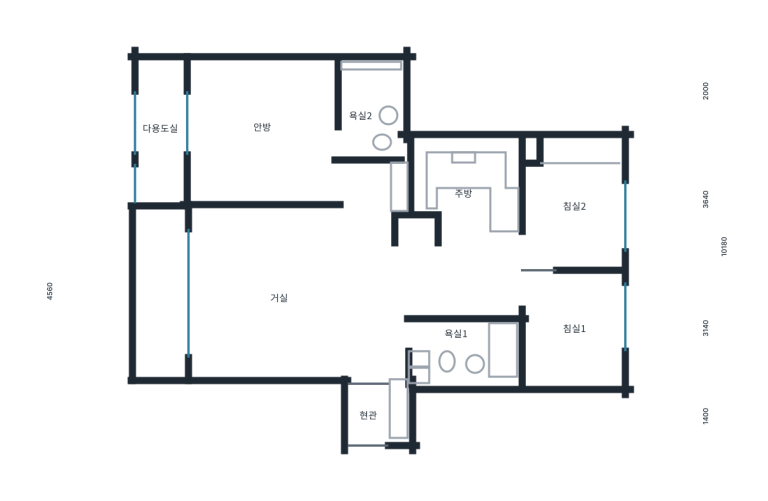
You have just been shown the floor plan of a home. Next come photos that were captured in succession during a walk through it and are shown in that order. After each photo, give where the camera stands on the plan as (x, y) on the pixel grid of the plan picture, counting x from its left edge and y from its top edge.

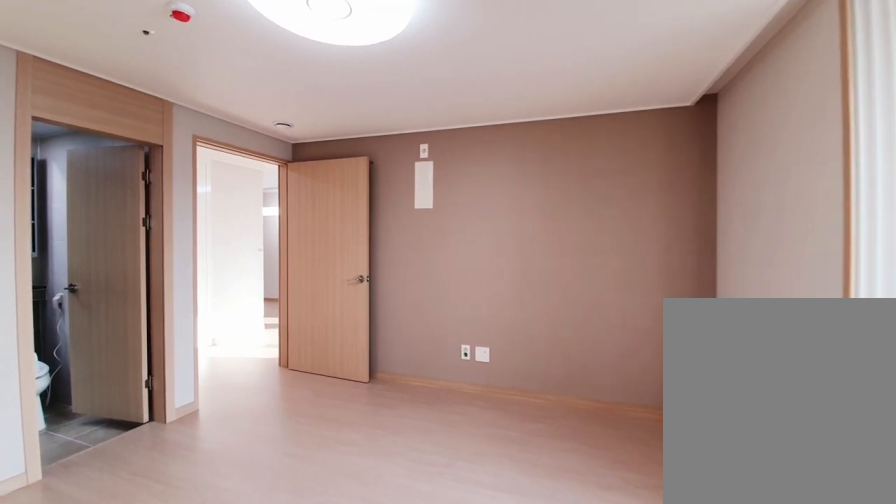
(252, 160)
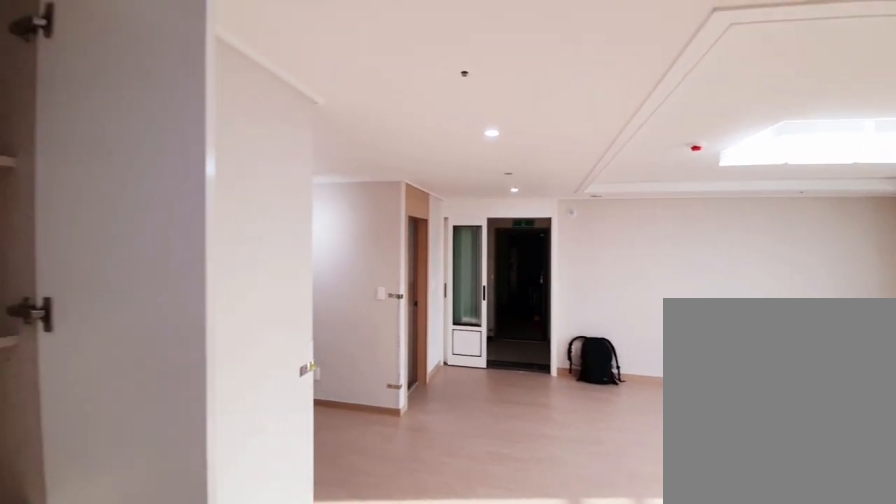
(361, 198)
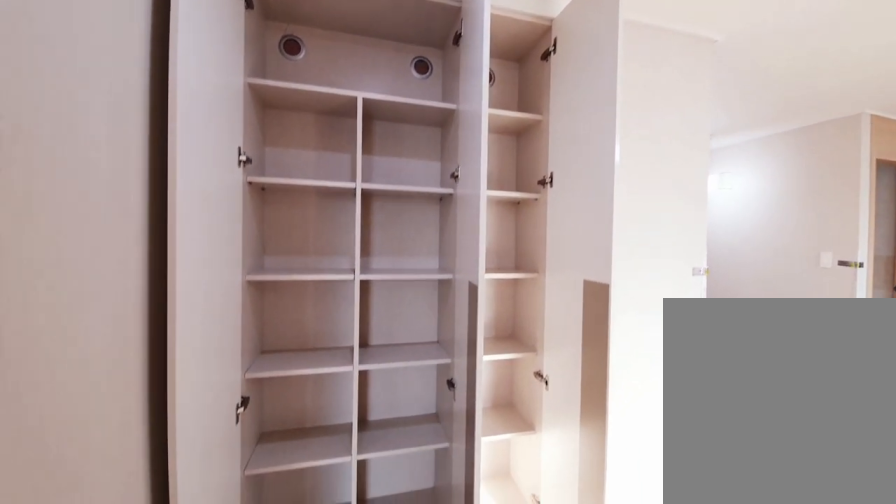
(364, 198)
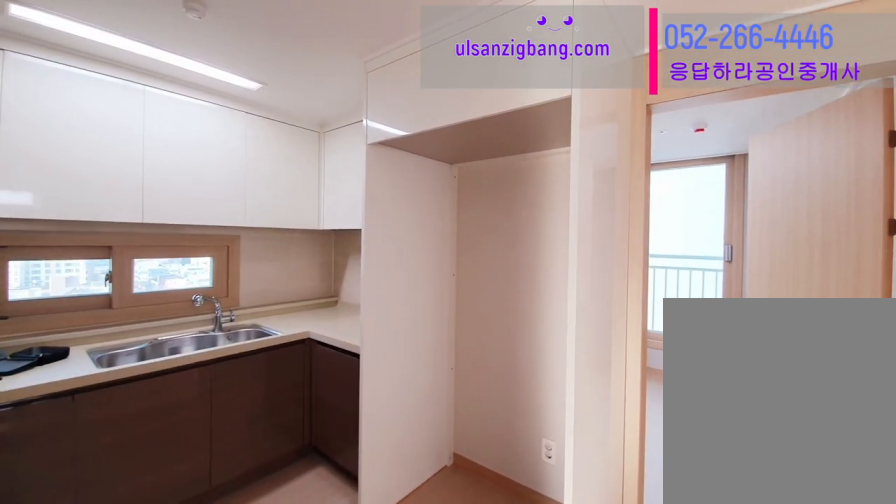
(468, 203)
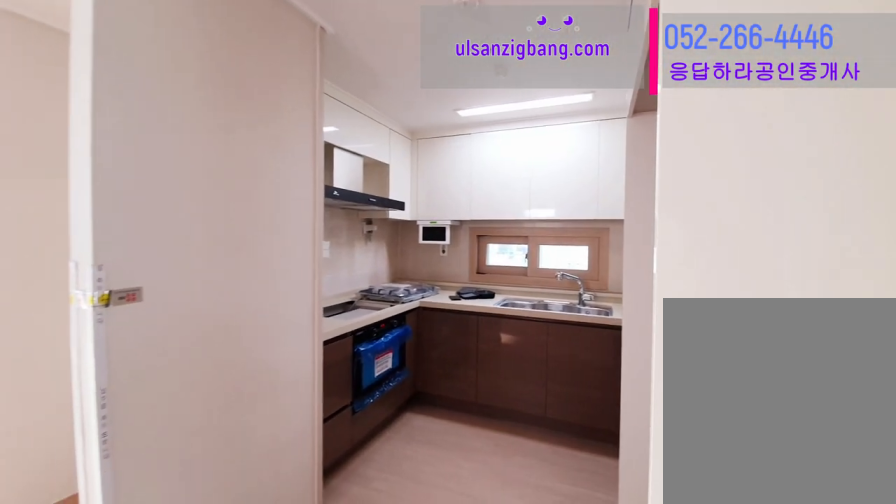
(470, 202)
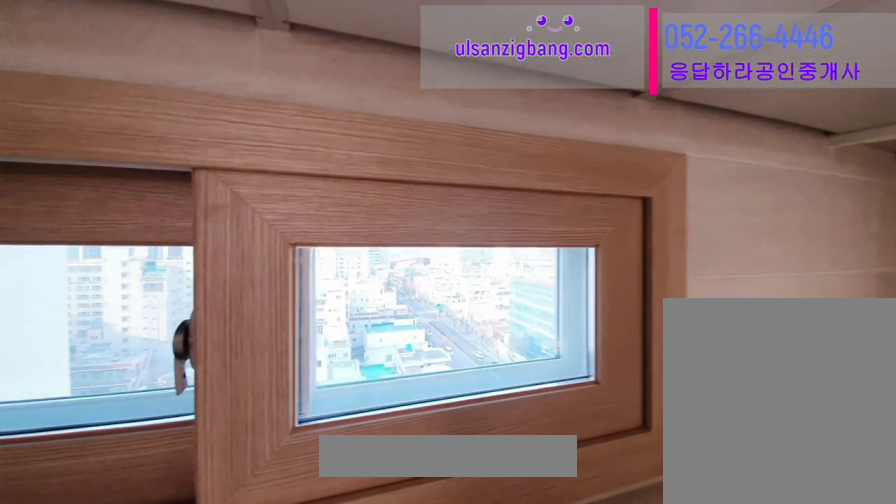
(469, 202)
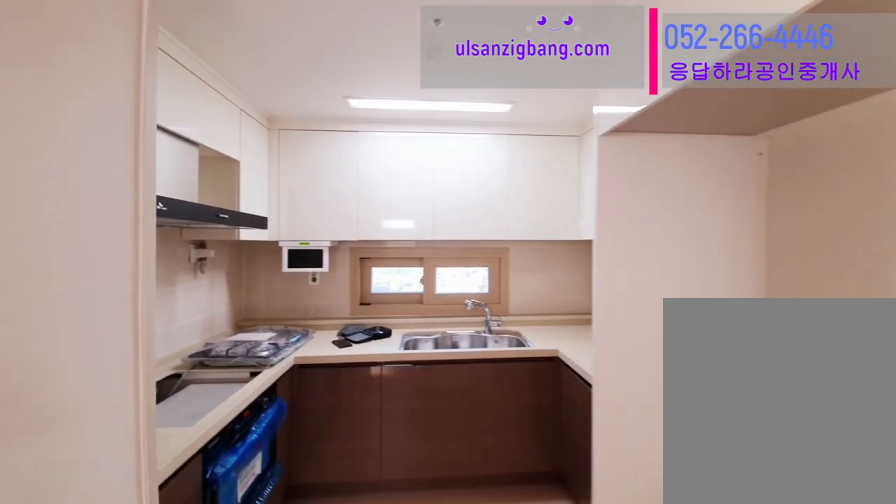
(468, 202)
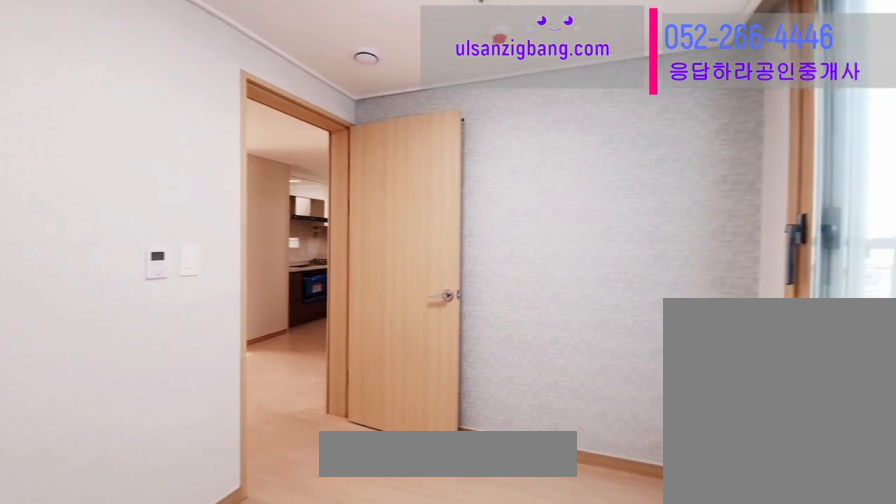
(581, 325)
